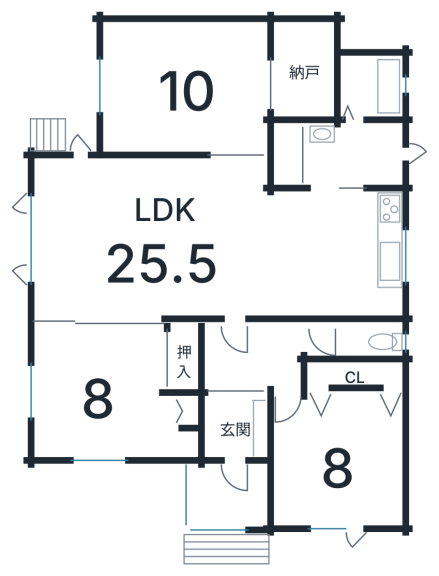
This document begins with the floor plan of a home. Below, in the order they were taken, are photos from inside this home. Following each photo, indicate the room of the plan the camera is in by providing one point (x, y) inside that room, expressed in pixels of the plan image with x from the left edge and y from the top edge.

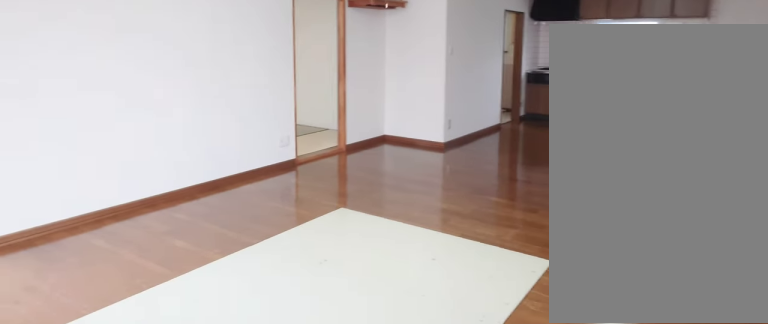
(137, 238)
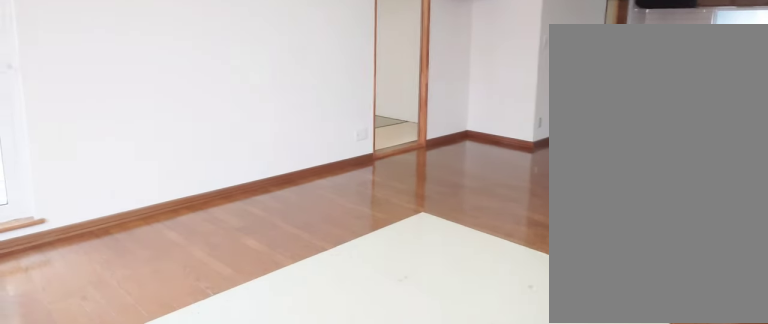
(137, 238)
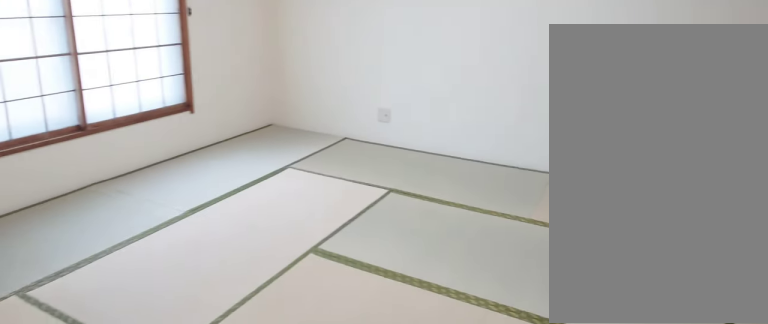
(180, 93)
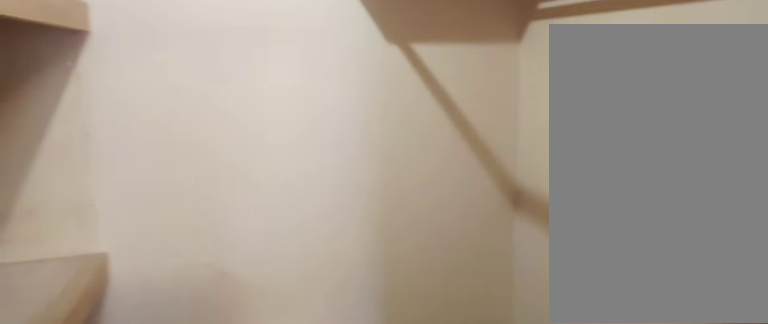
(296, 73)
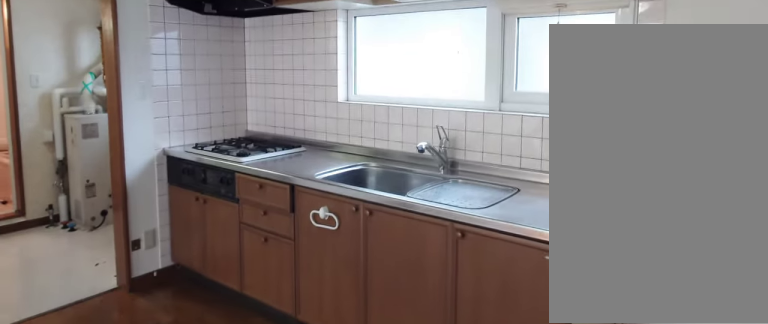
(348, 260)
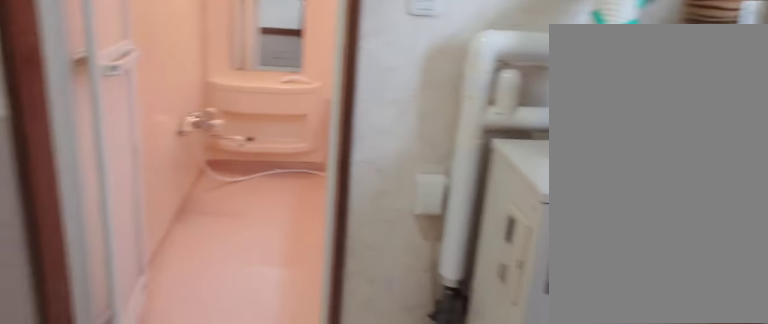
(347, 153)
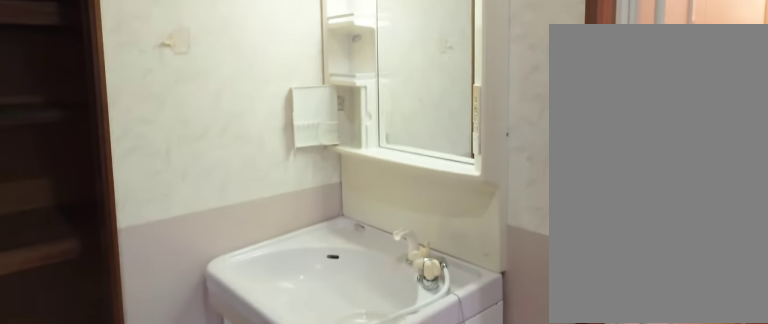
(347, 153)
